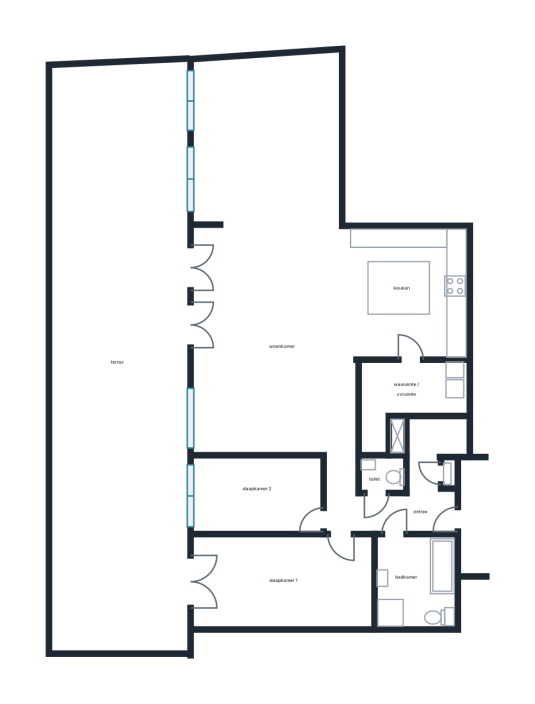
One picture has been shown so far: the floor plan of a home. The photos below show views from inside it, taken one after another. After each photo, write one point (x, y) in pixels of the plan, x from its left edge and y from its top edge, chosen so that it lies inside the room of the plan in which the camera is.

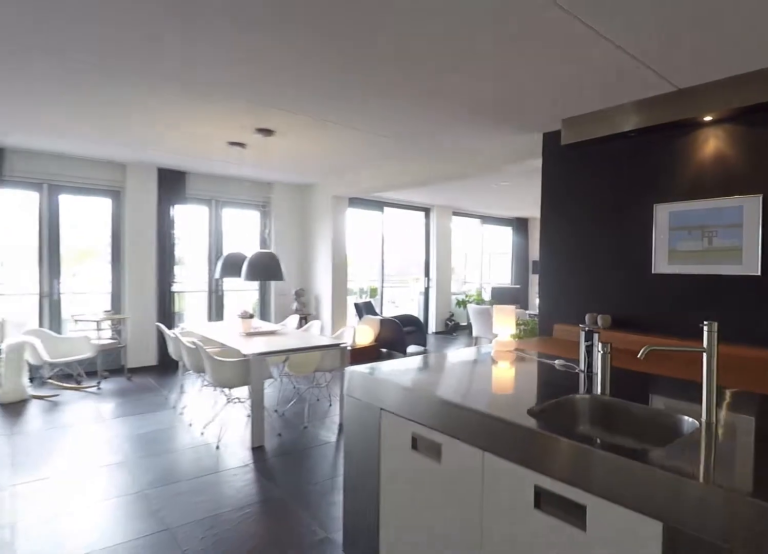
(402, 291)
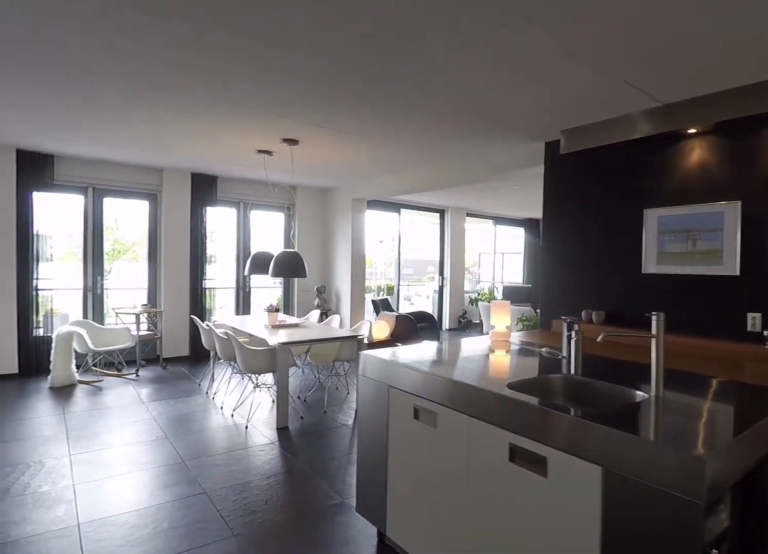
(402, 291)
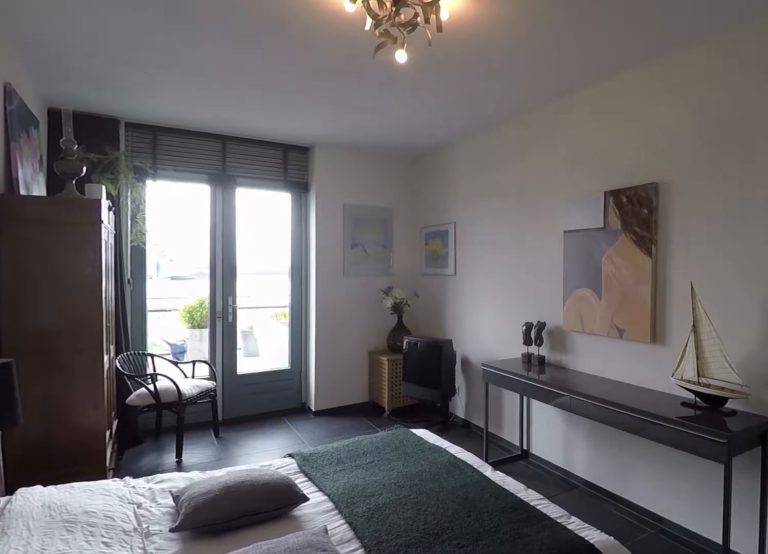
(283, 581)
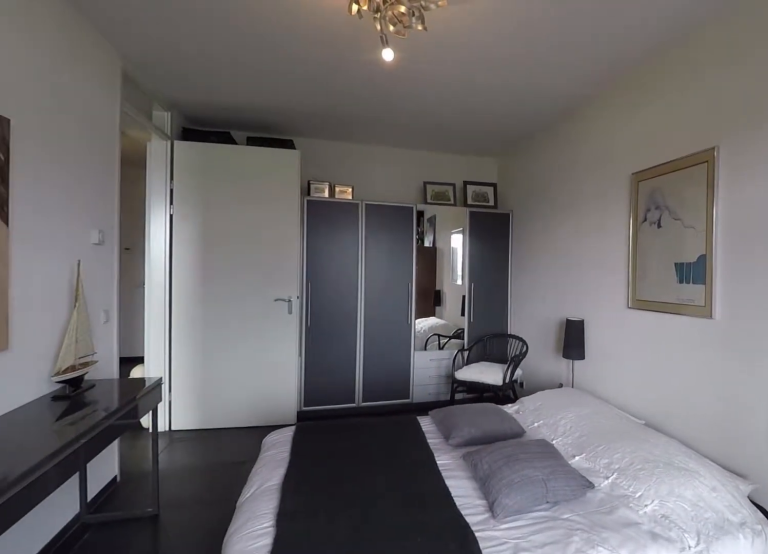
(283, 581)
